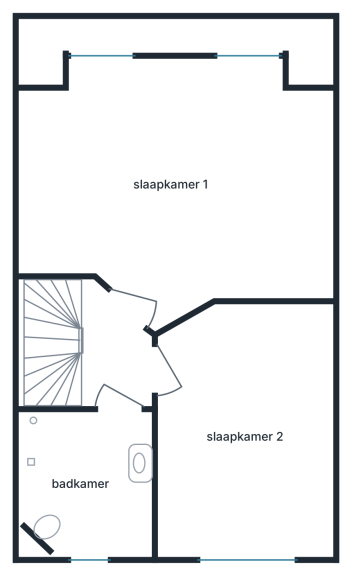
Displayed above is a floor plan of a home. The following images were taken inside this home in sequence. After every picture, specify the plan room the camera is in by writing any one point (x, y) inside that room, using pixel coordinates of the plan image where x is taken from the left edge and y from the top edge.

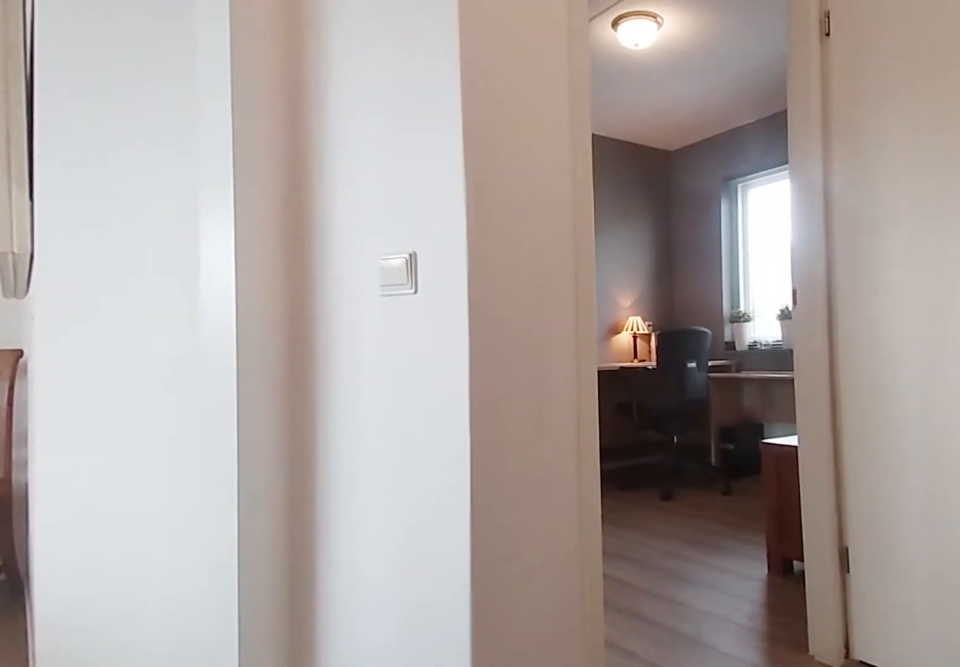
(113, 353)
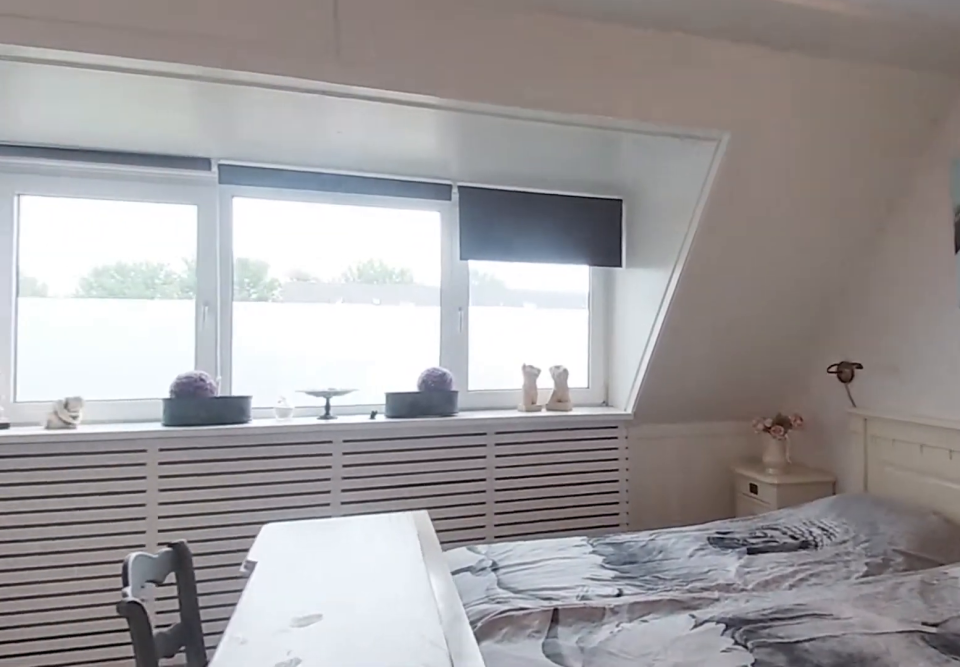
(179, 182)
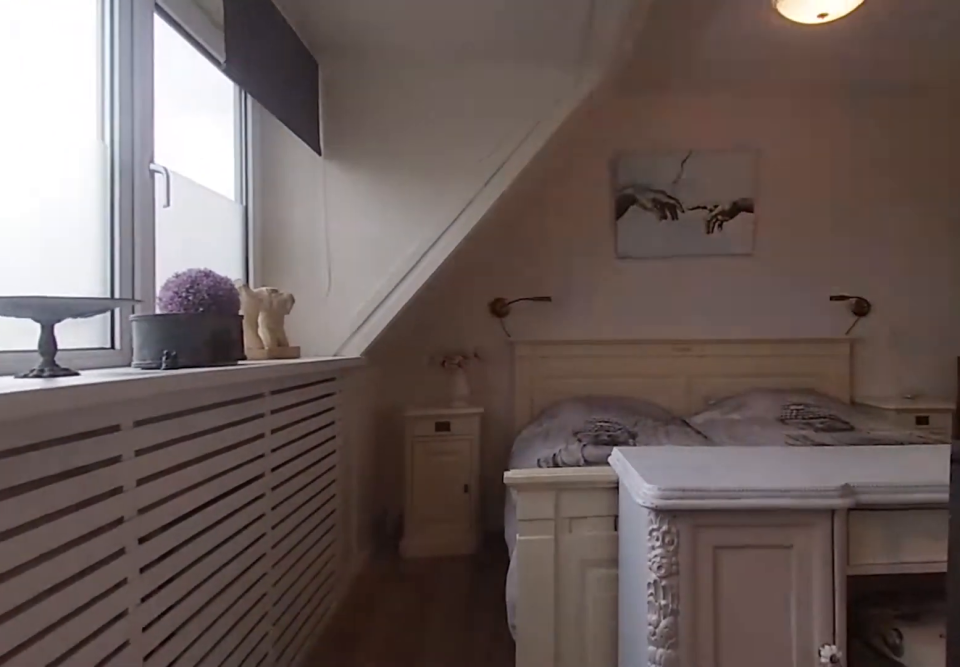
(179, 182)
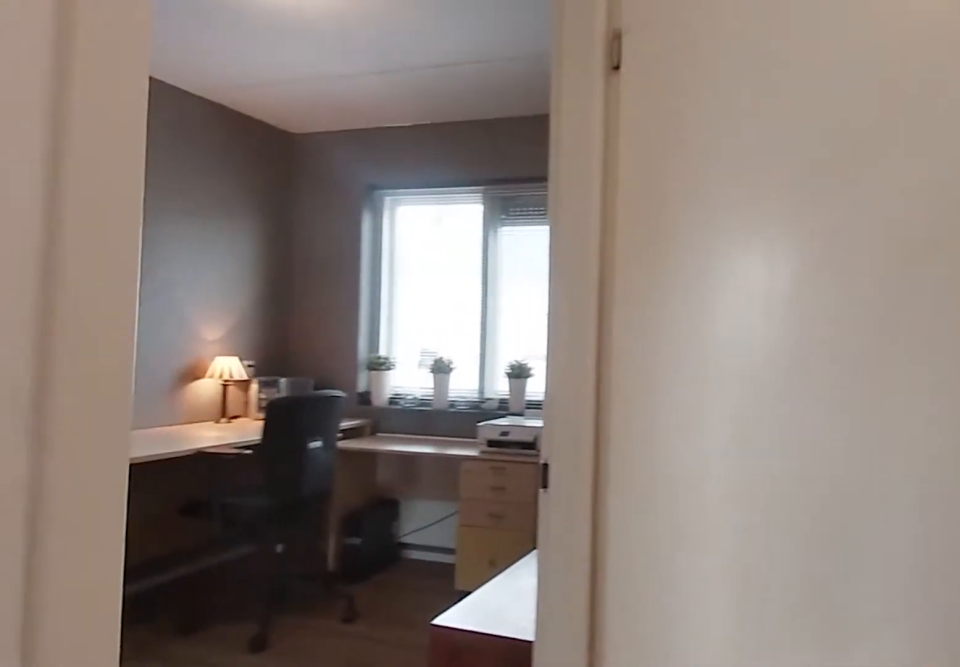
(113, 354)
